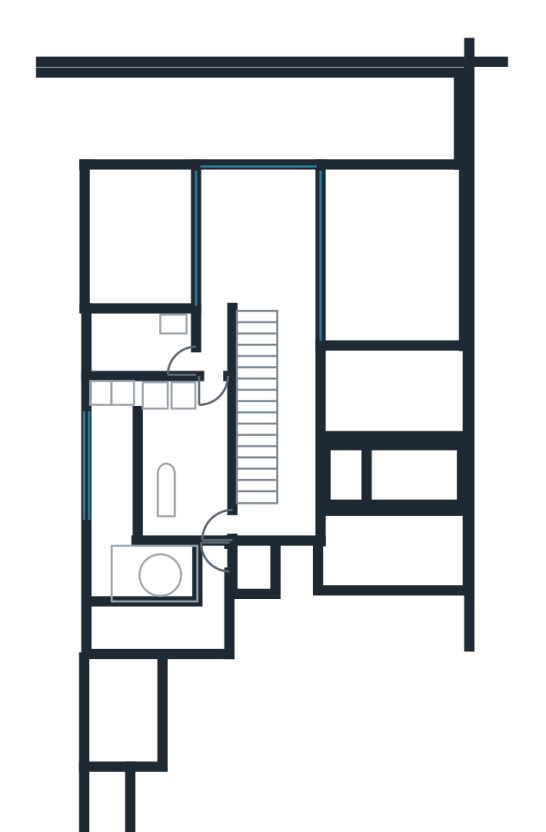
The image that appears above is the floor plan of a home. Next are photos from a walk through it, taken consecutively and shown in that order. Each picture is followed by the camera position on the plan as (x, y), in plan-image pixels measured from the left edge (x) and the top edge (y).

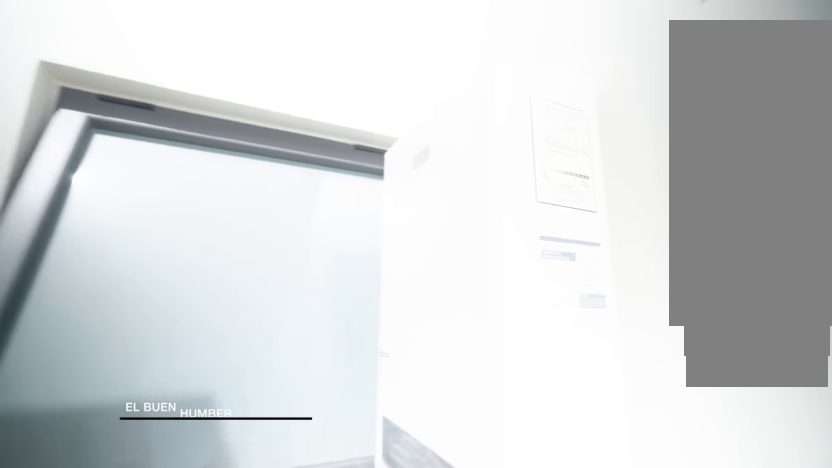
(124, 561)
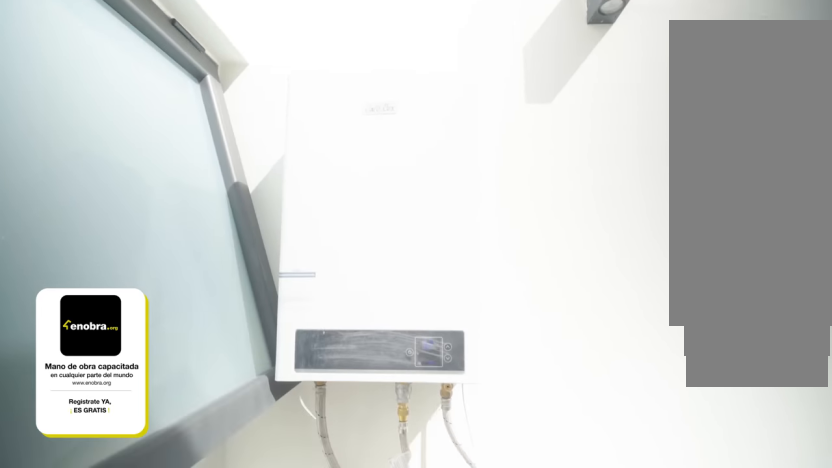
(132, 558)
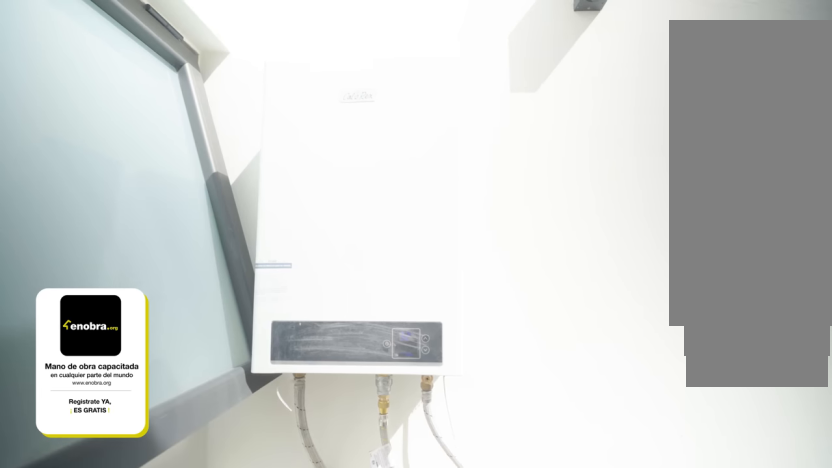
(138, 563)
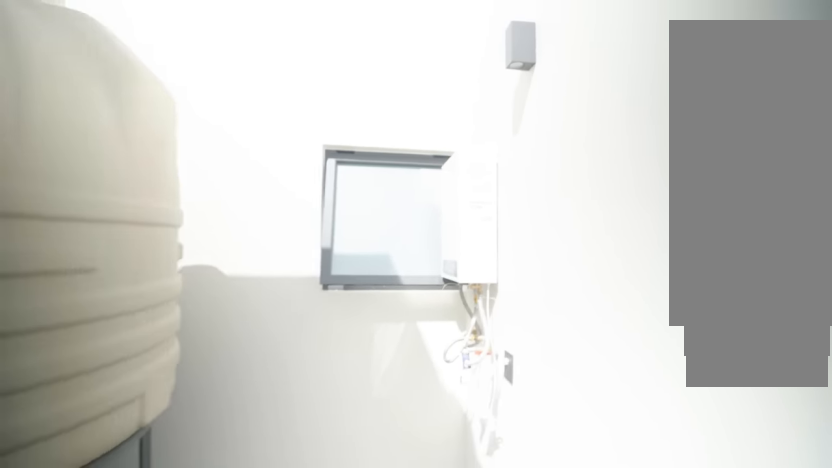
(118, 538)
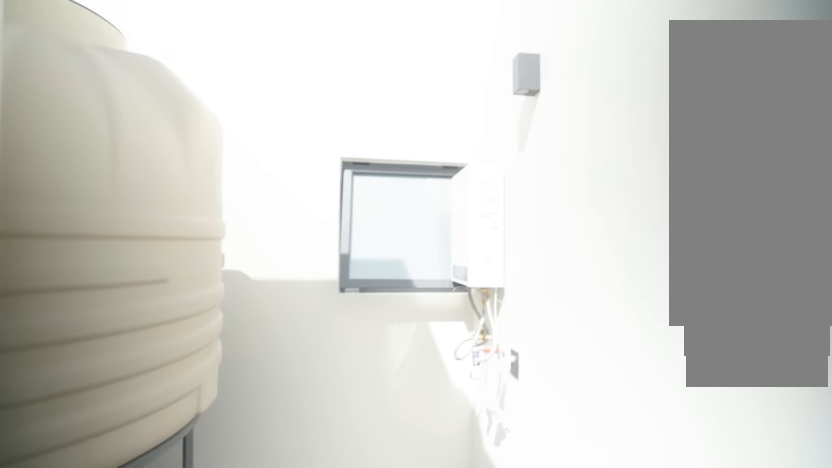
(115, 533)
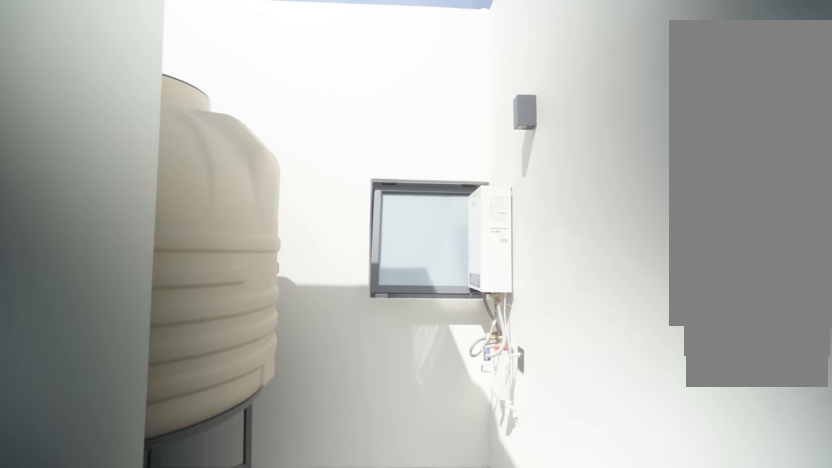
(107, 523)
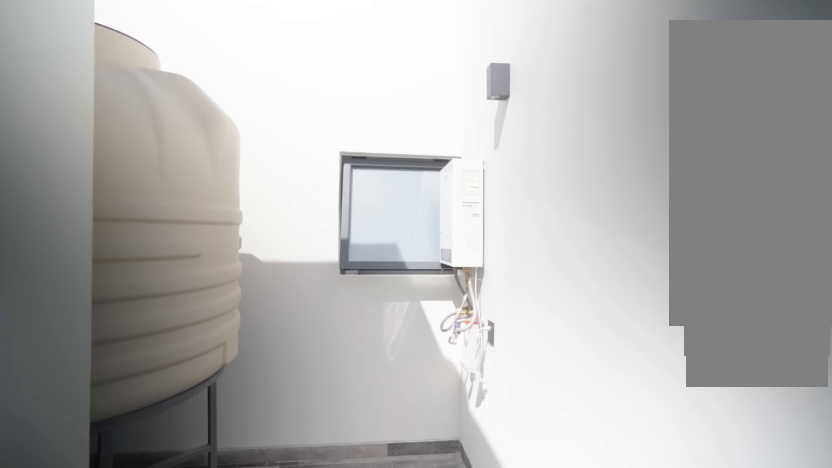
(106, 521)
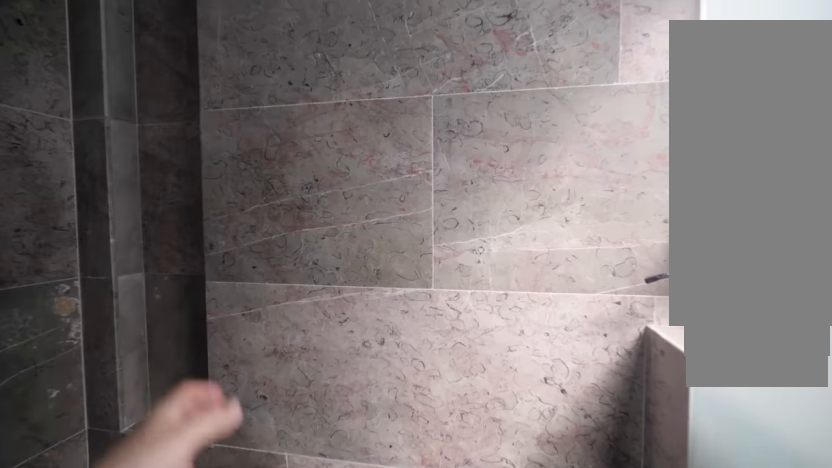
(138, 633)
